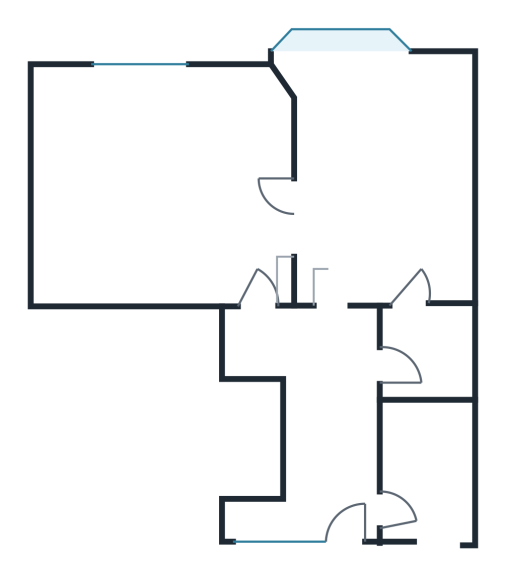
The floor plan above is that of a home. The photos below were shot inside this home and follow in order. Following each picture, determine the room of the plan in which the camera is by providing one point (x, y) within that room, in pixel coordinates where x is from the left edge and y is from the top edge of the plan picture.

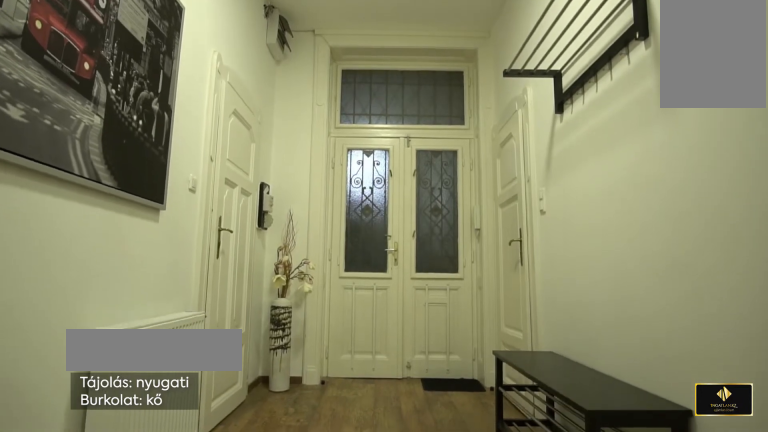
(329, 438)
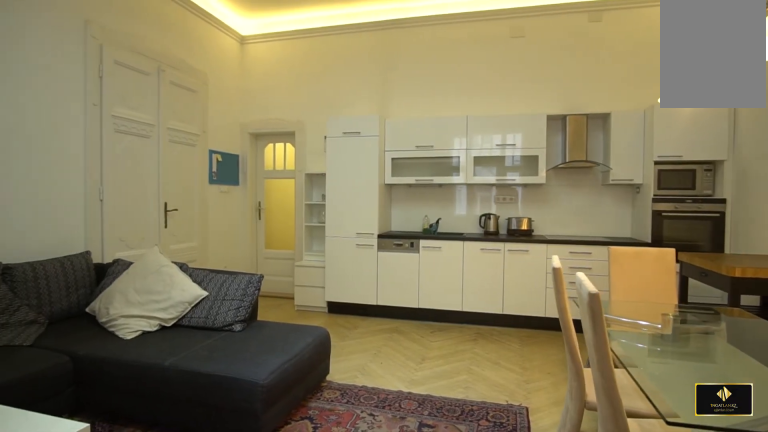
(169, 209)
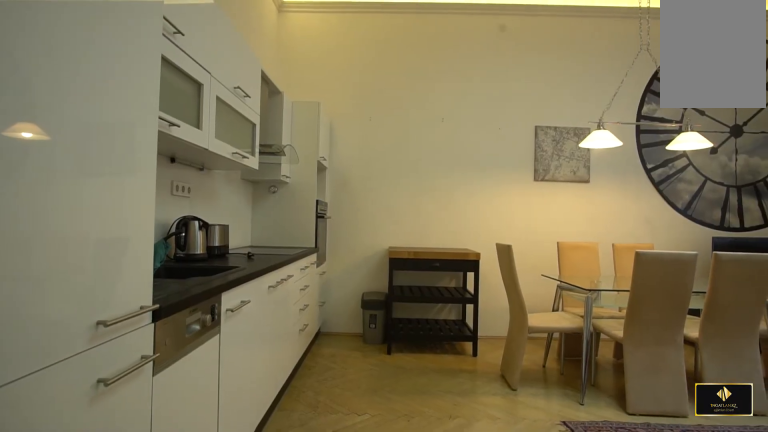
(162, 219)
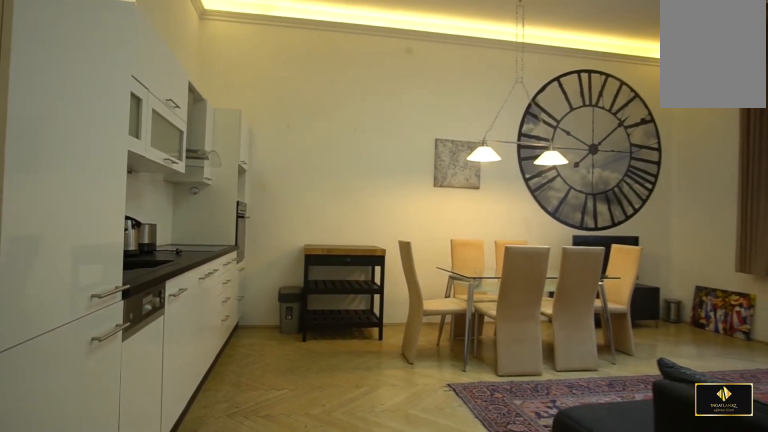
(162, 221)
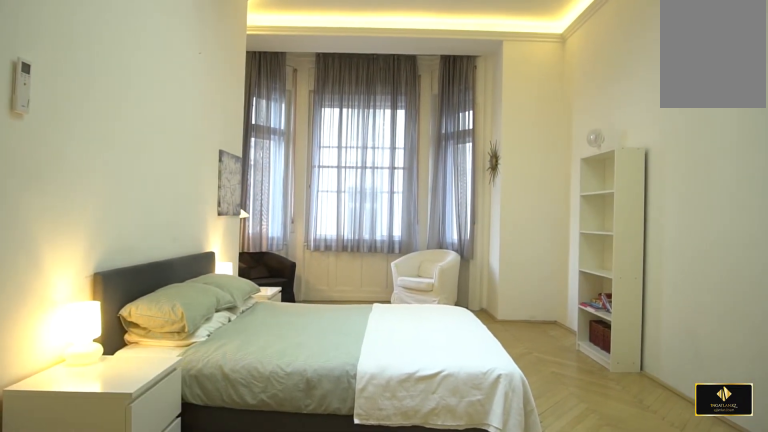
(395, 177)
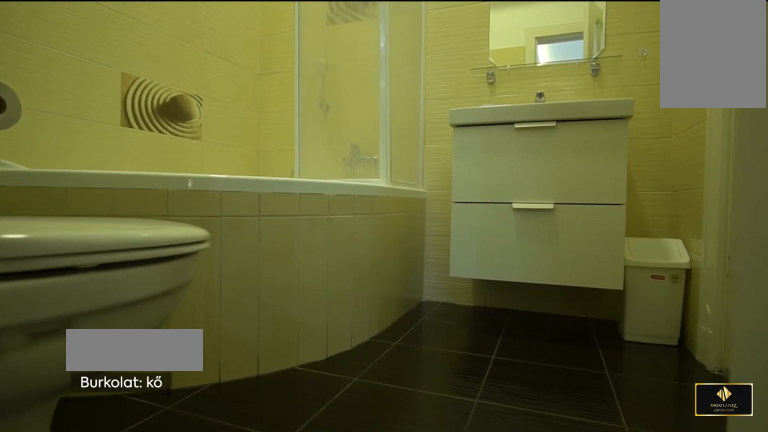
(434, 348)
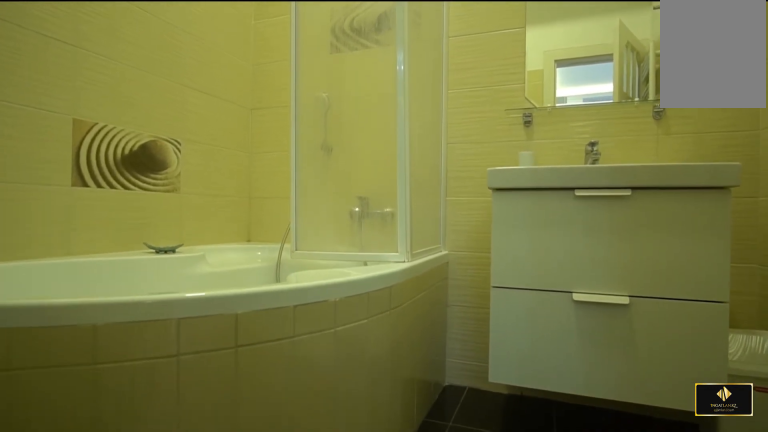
(434, 349)
